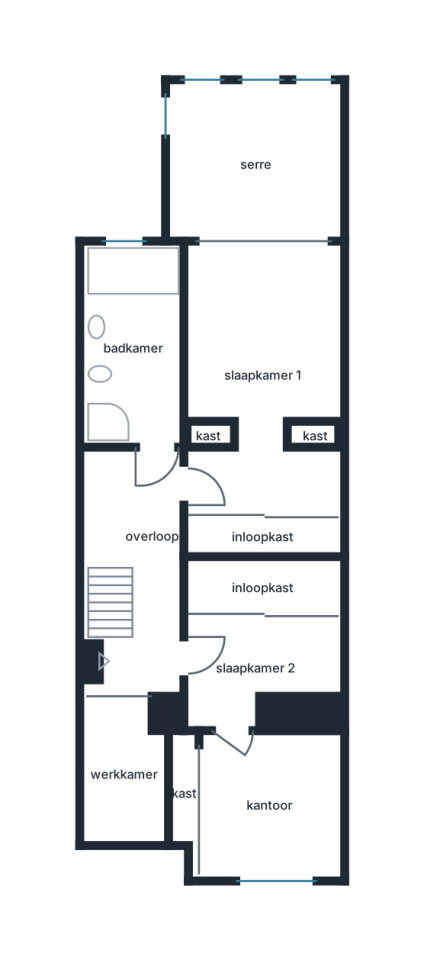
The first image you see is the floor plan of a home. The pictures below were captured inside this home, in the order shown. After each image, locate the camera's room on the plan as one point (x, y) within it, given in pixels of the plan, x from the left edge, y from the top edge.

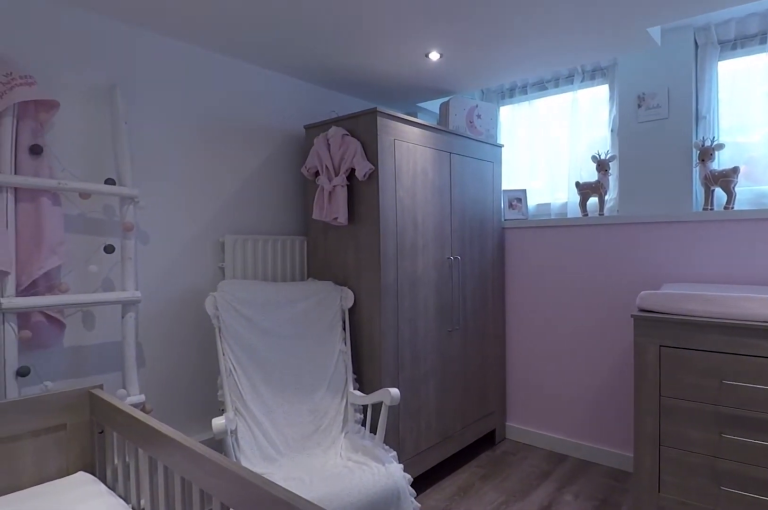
(269, 806)
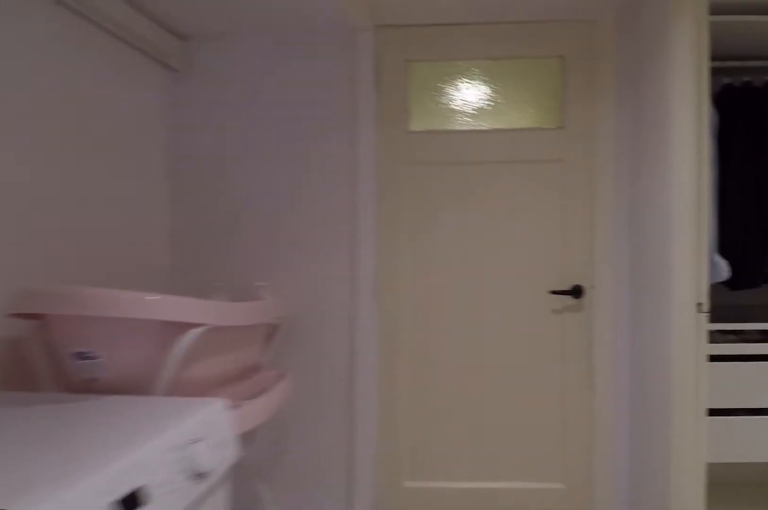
(143, 583)
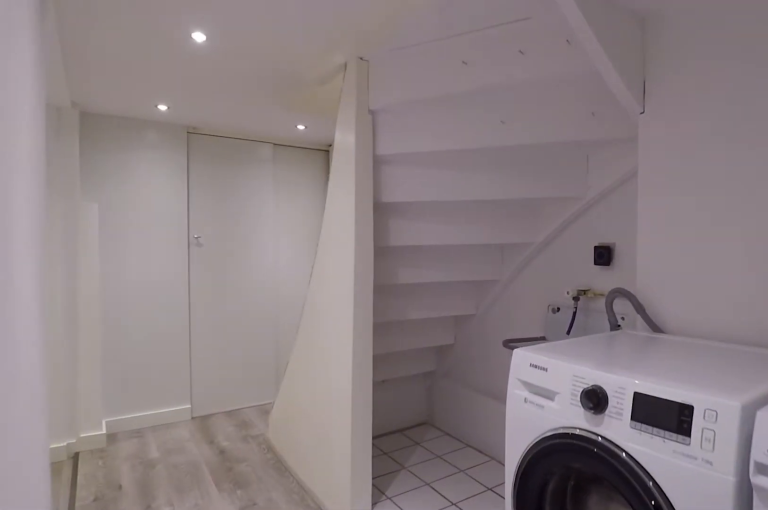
(143, 584)
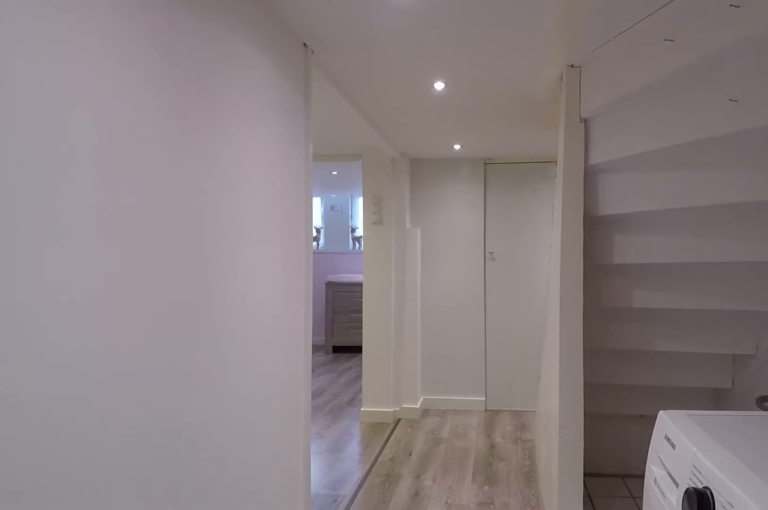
(143, 584)
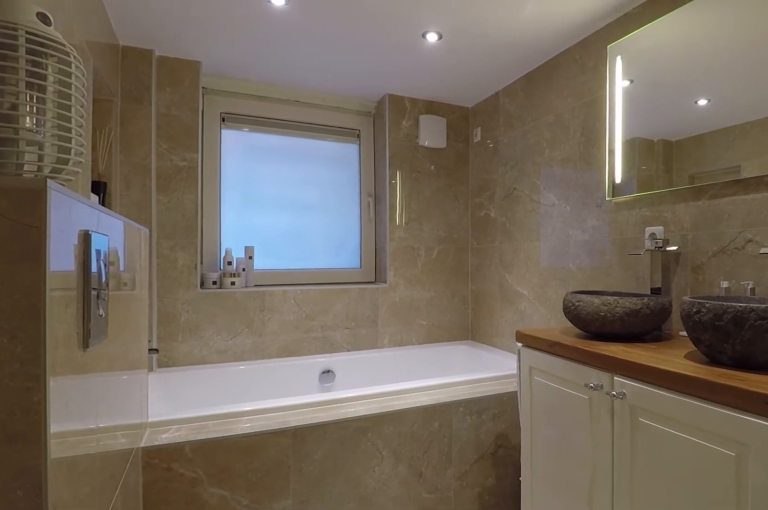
(134, 348)
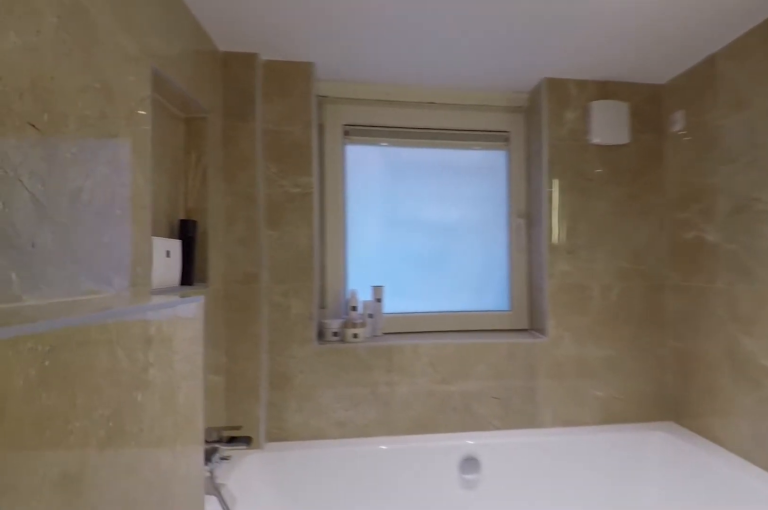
(134, 348)
